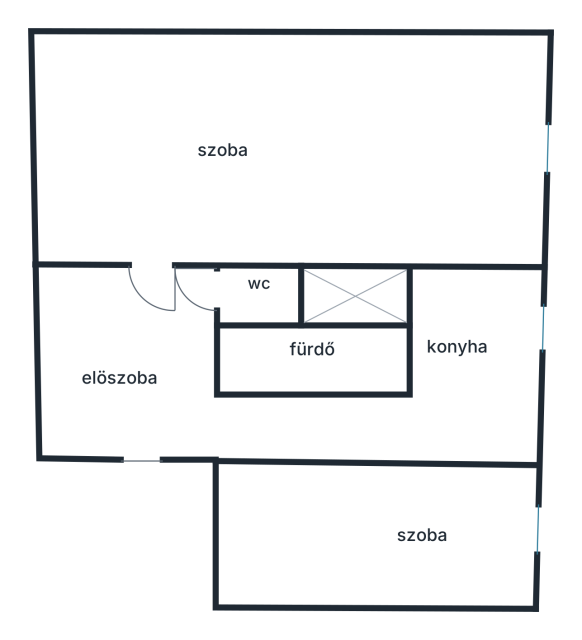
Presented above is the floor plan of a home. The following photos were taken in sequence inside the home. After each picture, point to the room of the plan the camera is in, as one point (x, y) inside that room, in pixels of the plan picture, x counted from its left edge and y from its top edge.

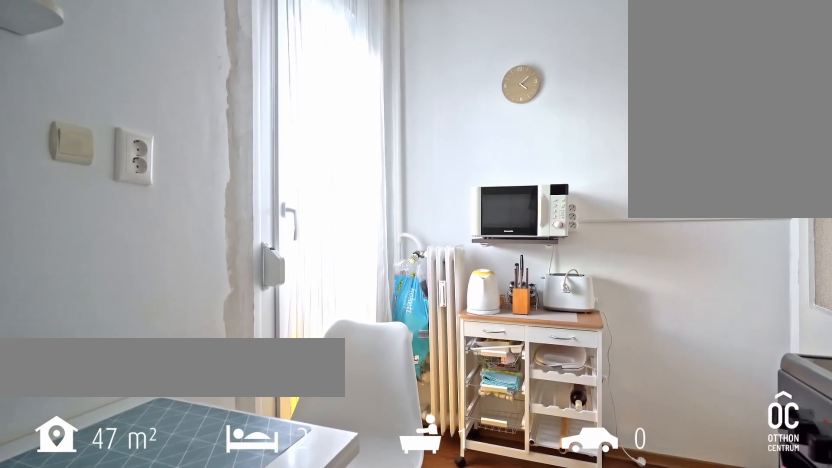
(468, 360)
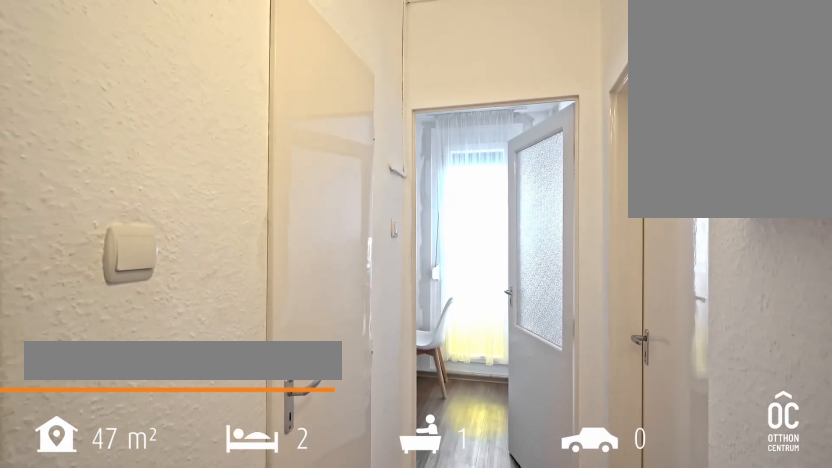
(188, 419)
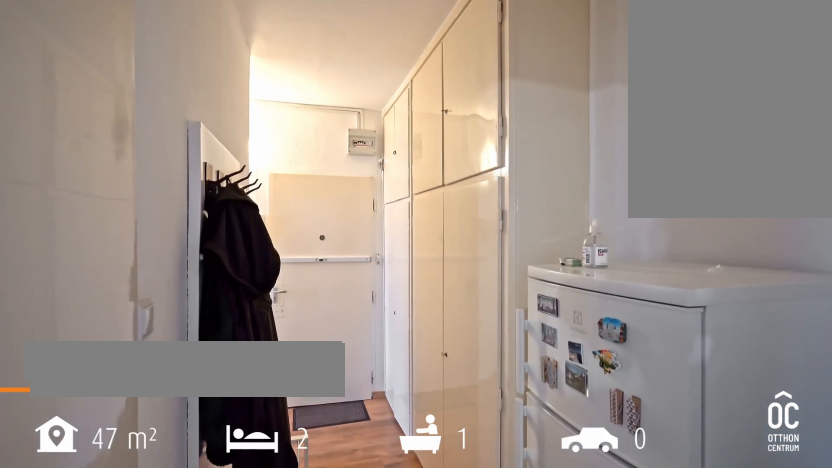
(188, 419)
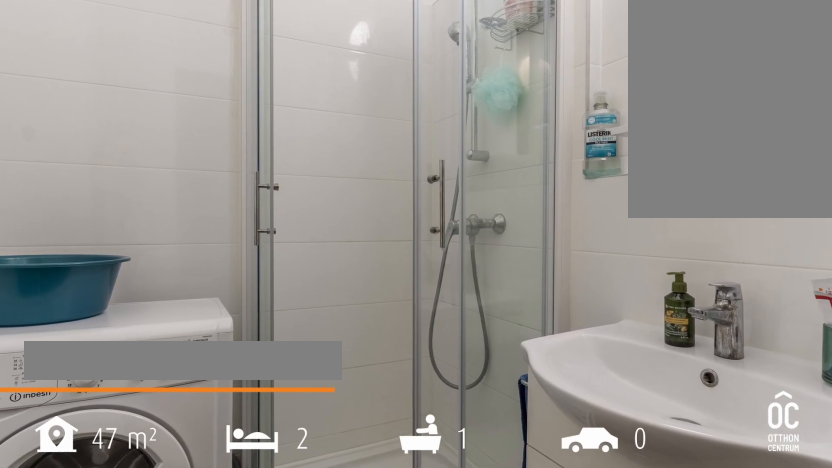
(317, 362)
